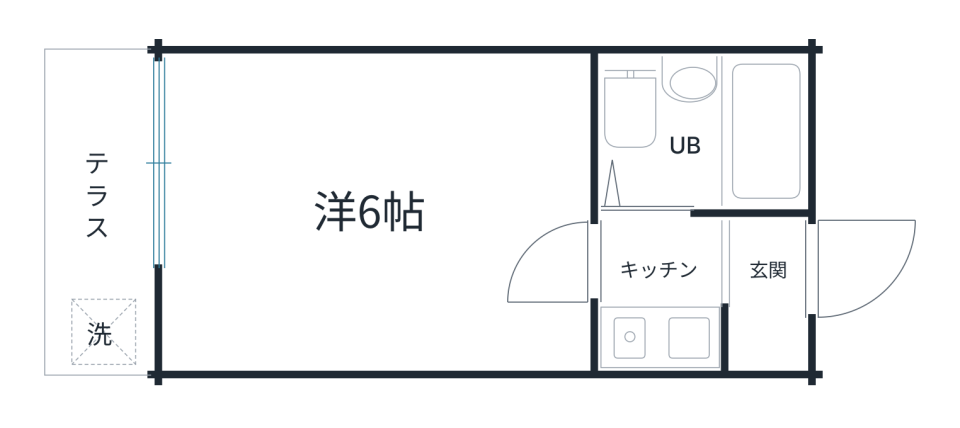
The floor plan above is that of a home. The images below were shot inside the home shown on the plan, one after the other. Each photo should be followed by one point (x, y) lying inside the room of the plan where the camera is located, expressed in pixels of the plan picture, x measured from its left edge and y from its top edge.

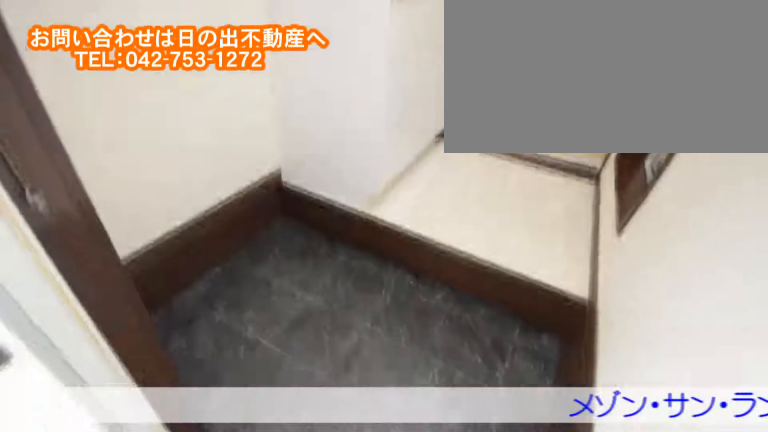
(736, 267)
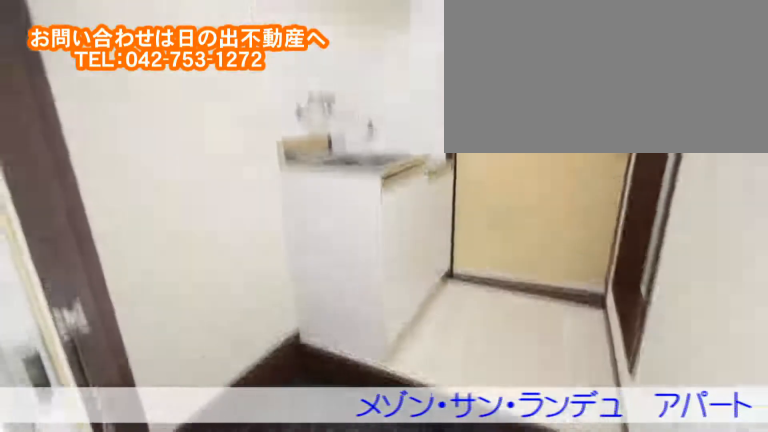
(735, 267)
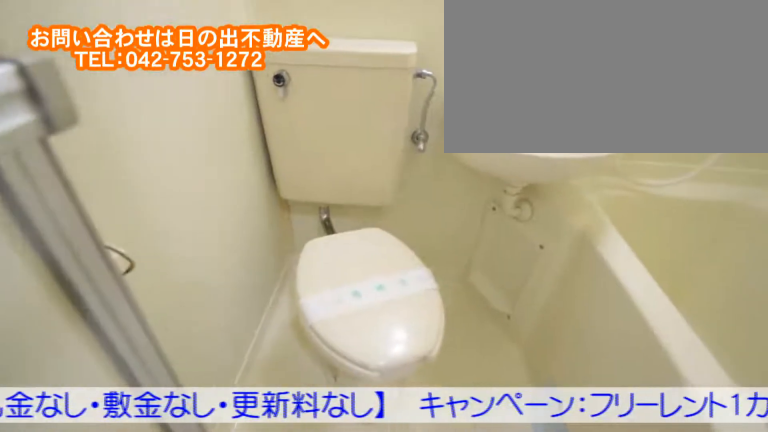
(747, 137)
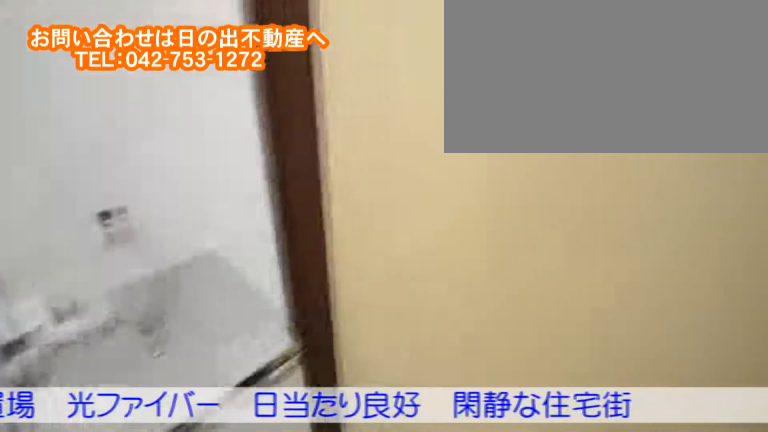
(661, 253)
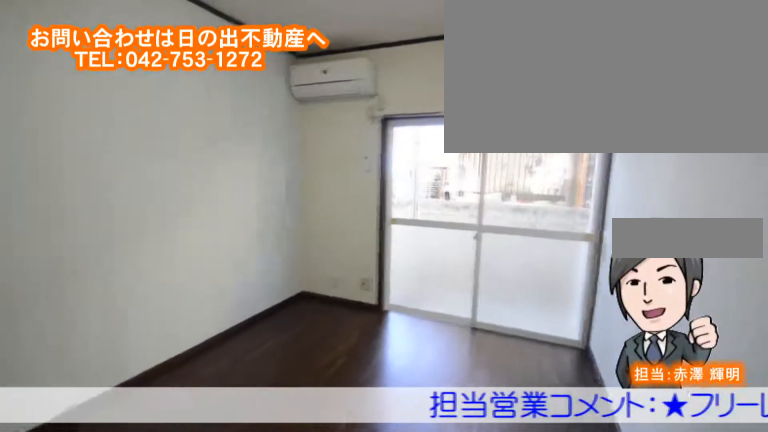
(261, 203)
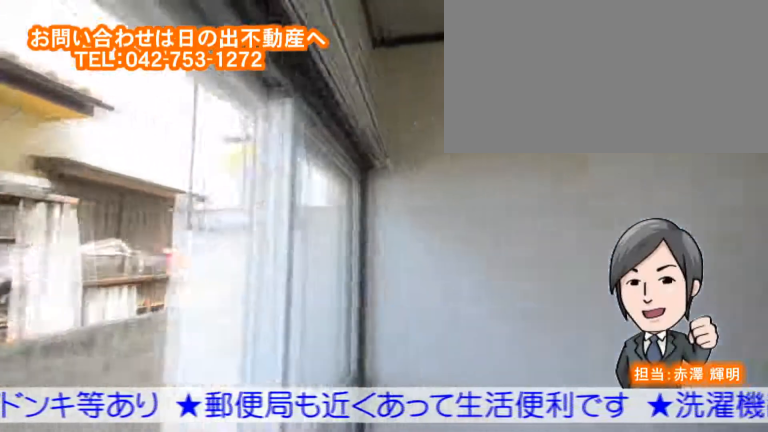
(260, 203)
